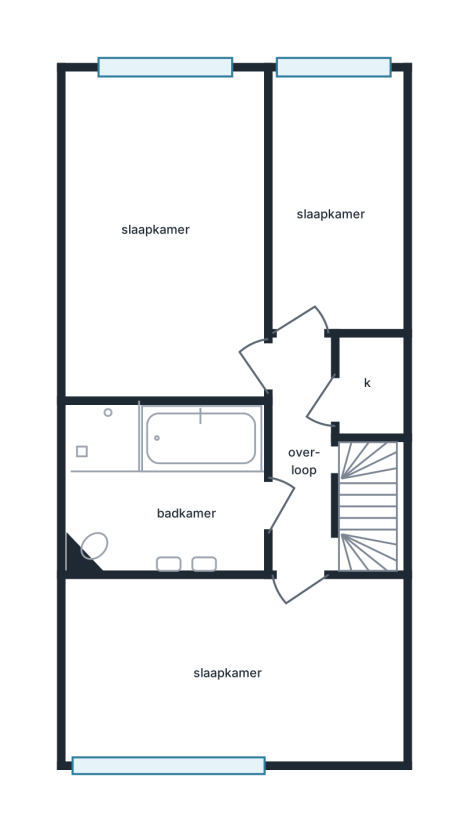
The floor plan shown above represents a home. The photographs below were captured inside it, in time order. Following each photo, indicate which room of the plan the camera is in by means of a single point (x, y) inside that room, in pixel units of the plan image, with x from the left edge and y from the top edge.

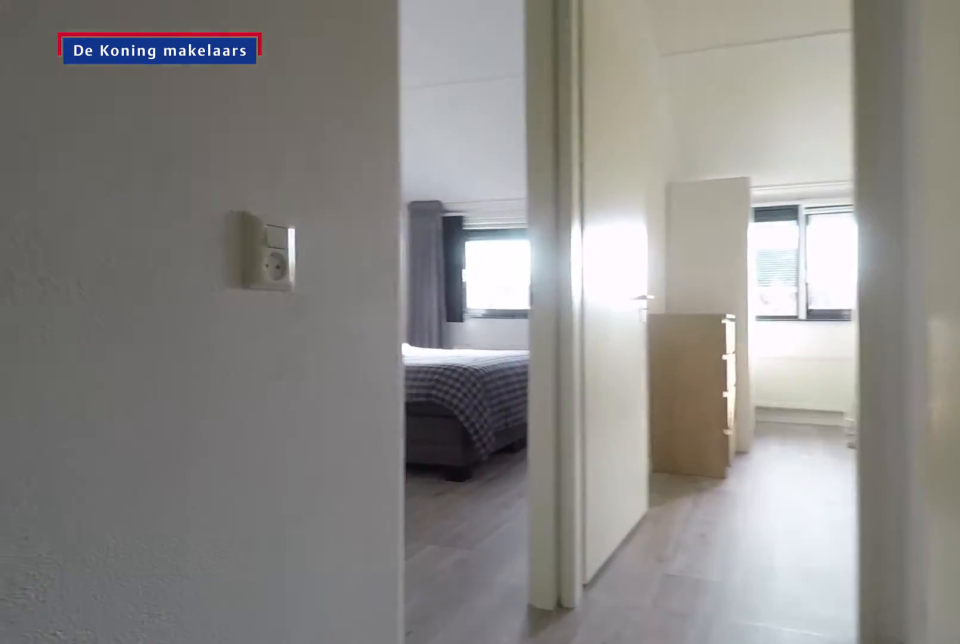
(306, 476)
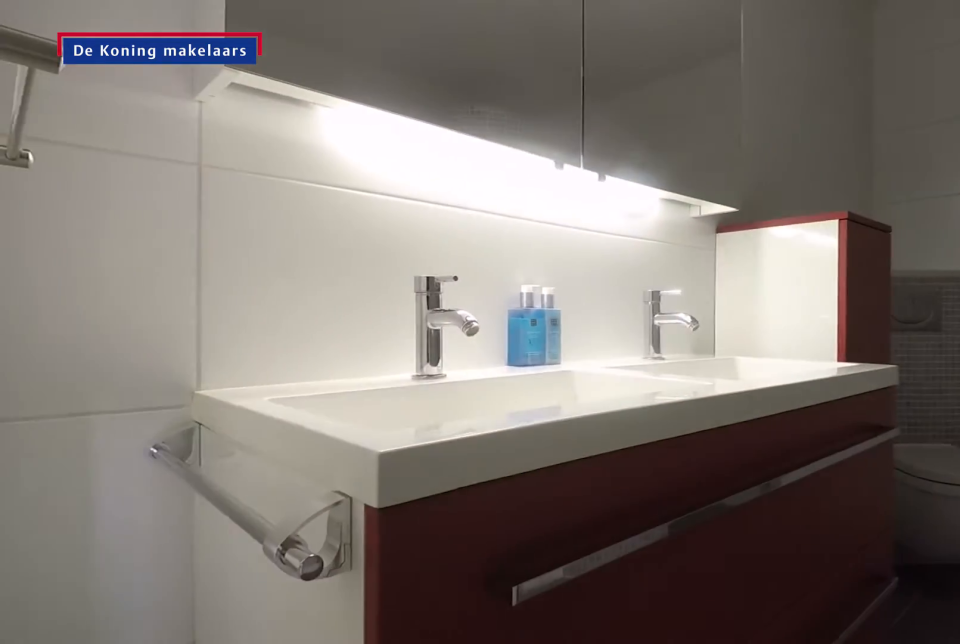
(168, 499)
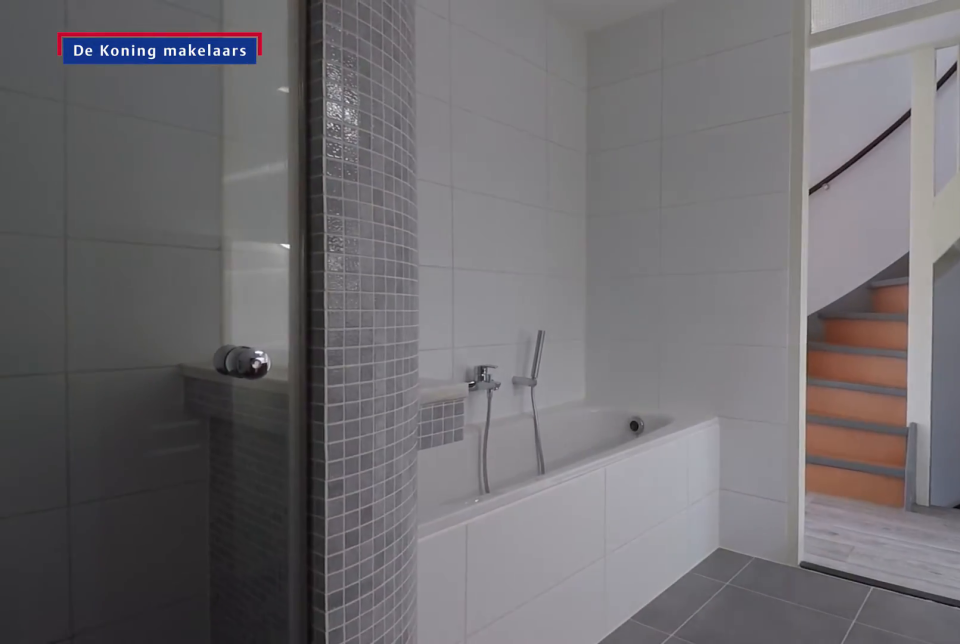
(168, 499)
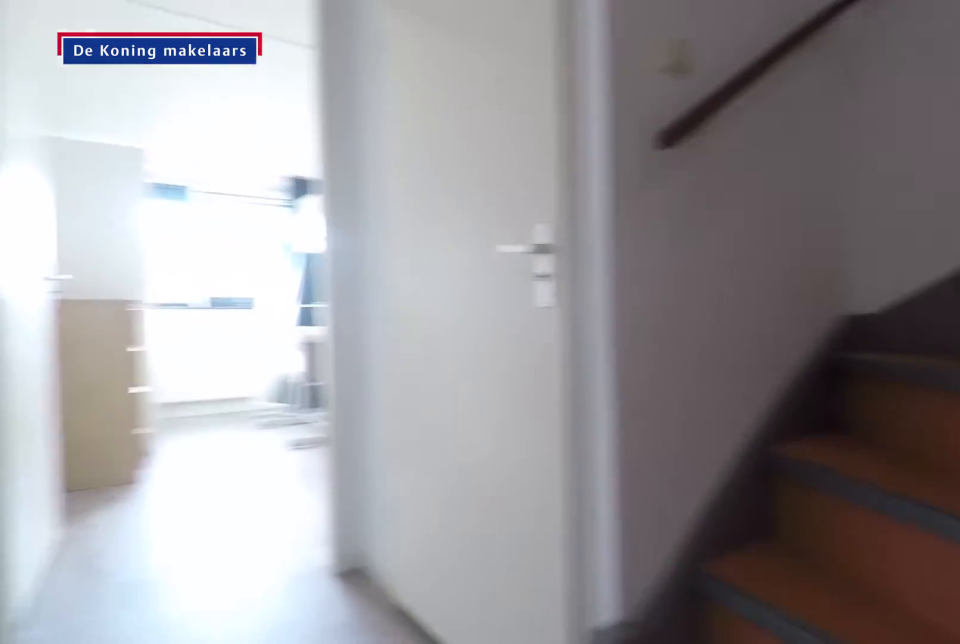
(306, 476)
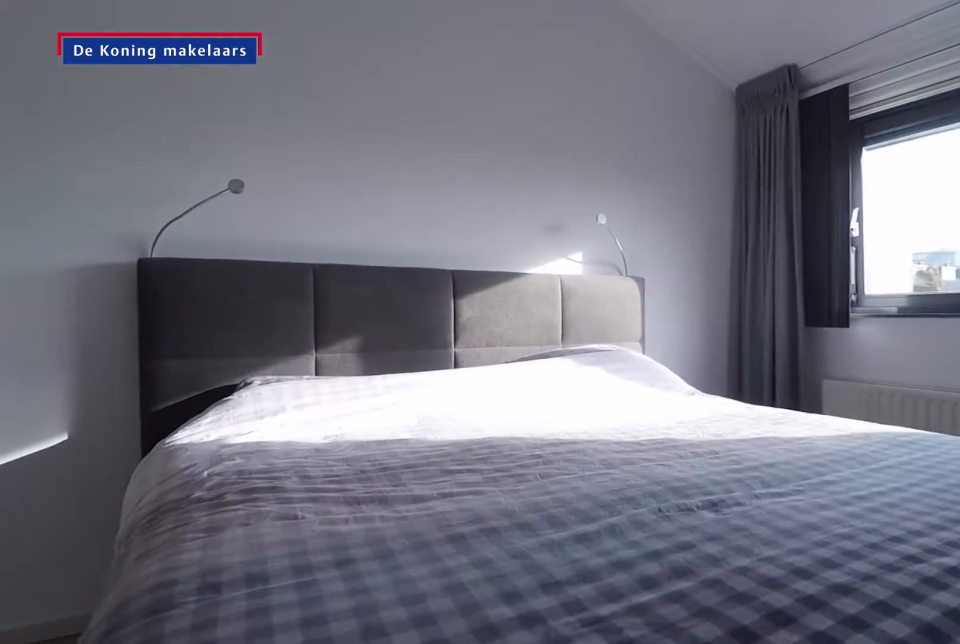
(158, 163)
